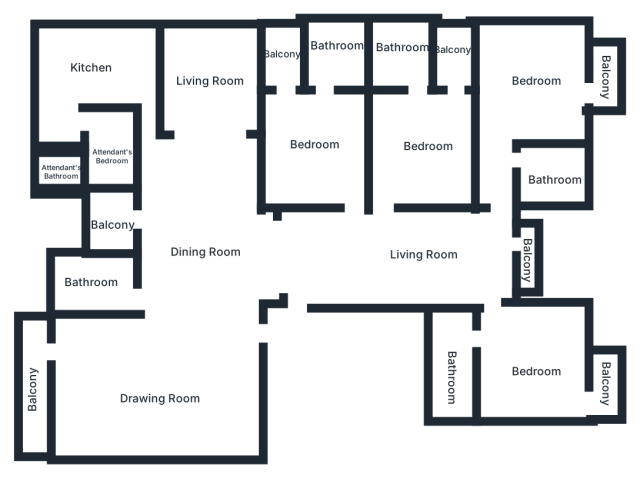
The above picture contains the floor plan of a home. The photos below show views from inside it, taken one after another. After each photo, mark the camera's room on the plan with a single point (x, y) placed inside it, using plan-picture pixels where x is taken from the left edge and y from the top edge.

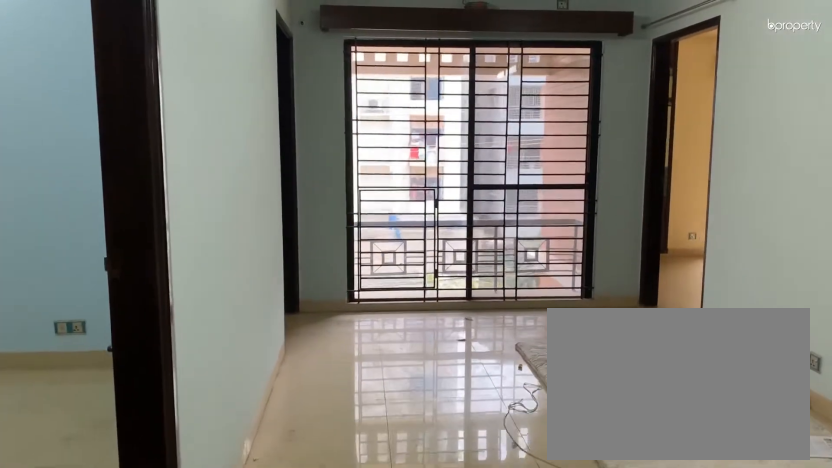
(392, 253)
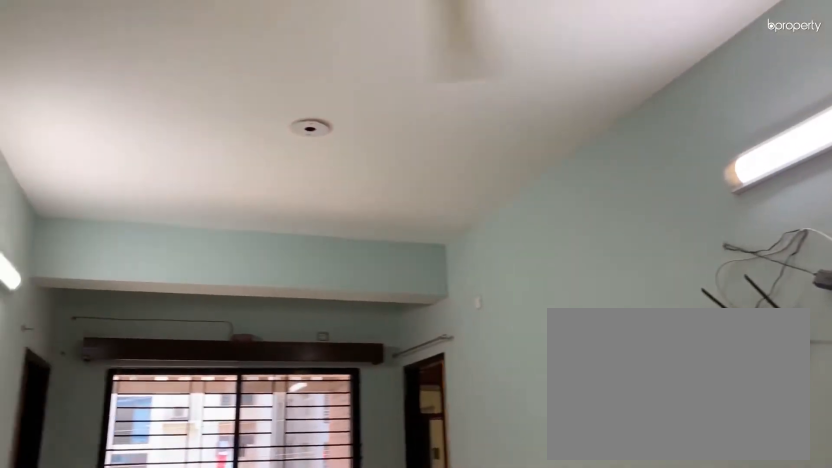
(357, 253)
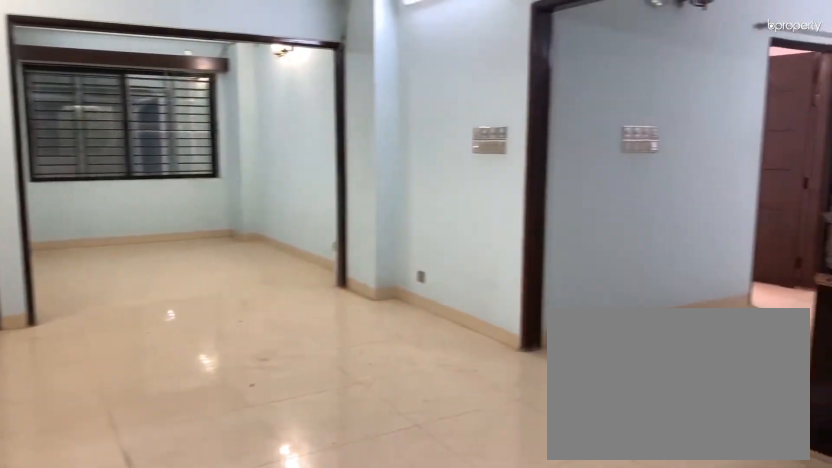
(196, 237)
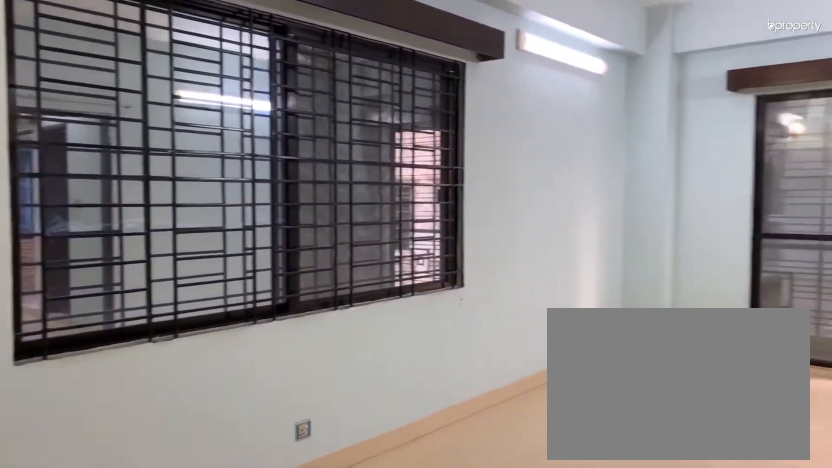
(160, 382)
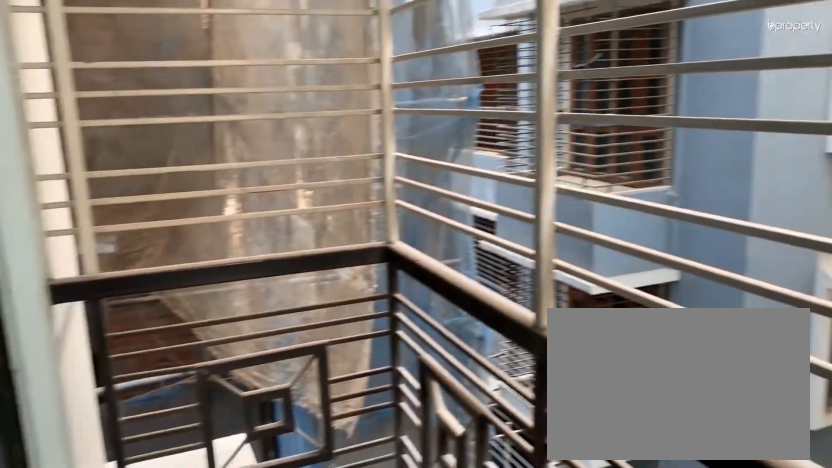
(31, 391)
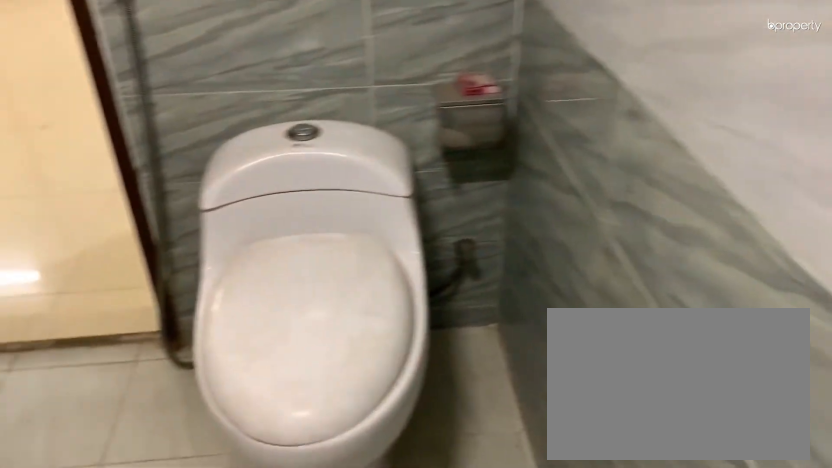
(100, 285)
